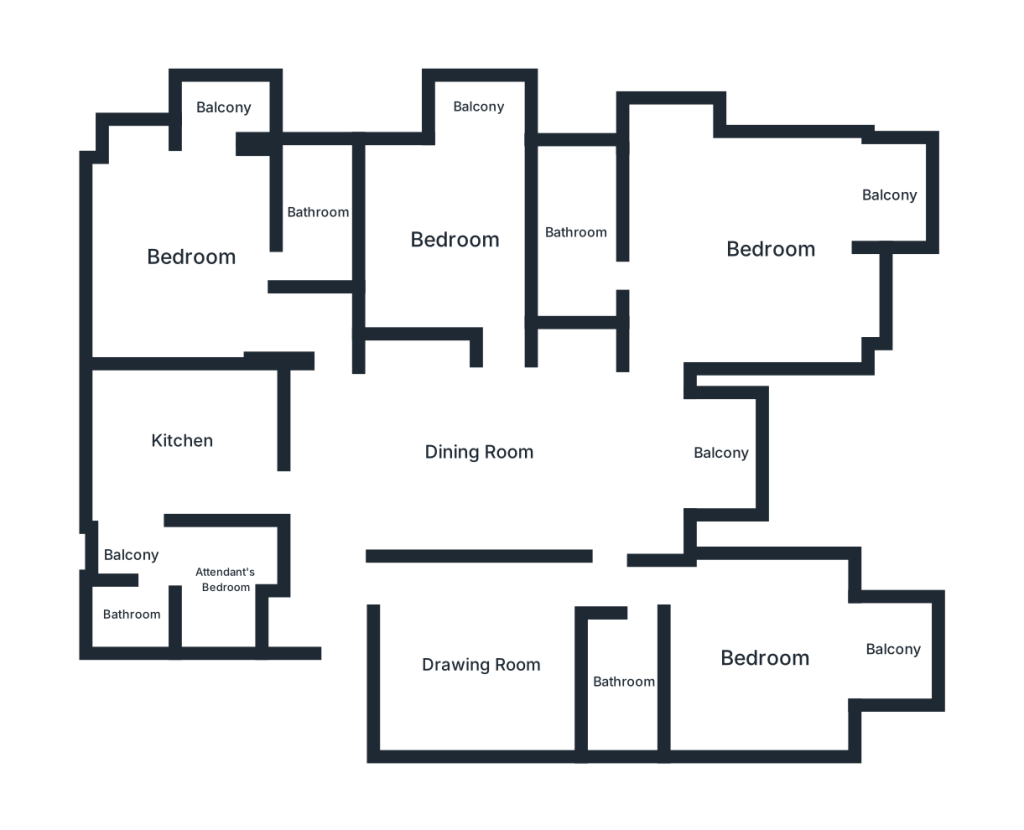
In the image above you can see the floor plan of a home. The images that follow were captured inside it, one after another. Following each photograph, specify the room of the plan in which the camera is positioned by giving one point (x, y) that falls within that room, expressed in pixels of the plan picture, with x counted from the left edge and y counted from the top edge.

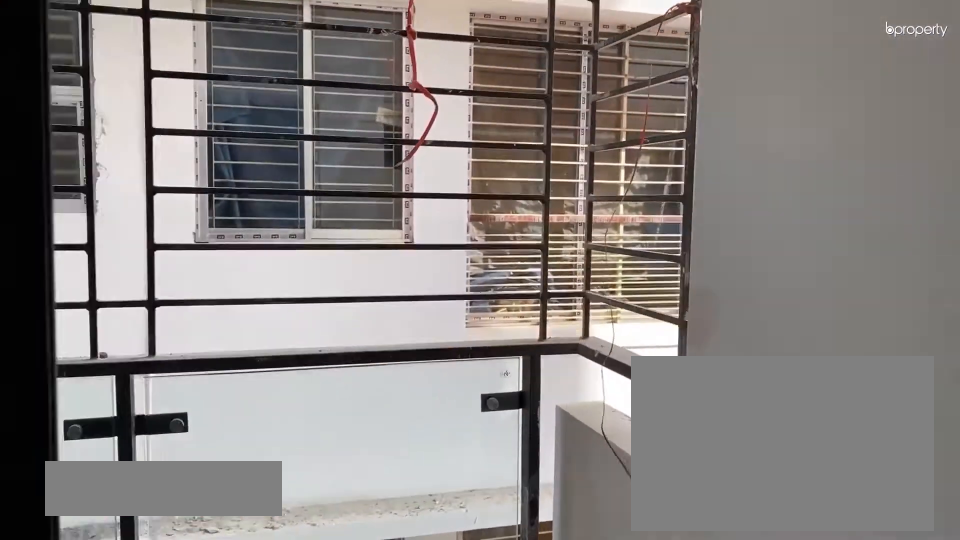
(479, 106)
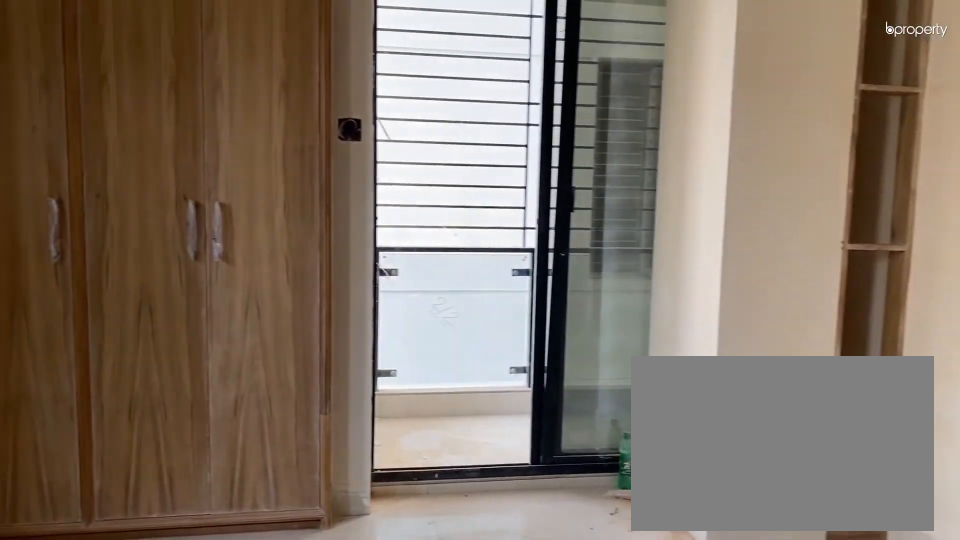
(189, 257)
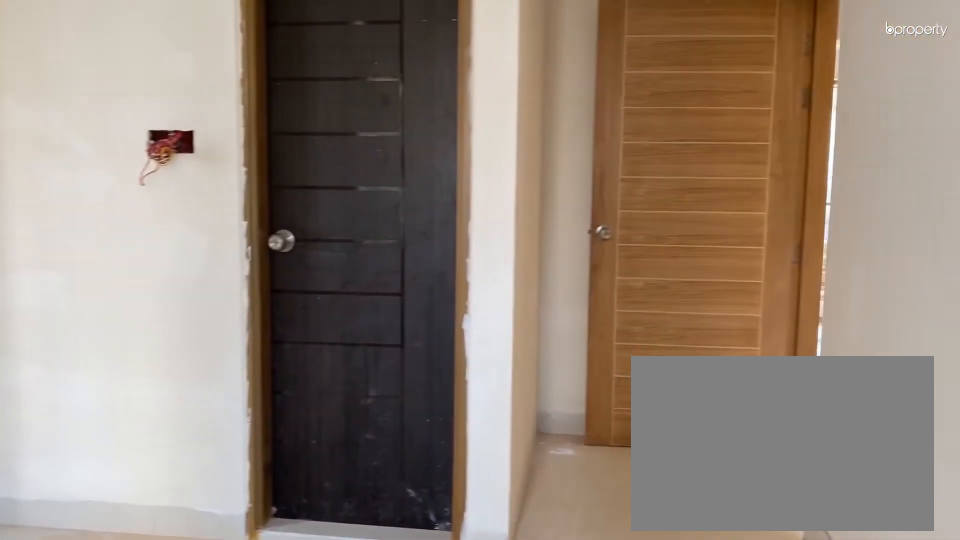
(189, 257)
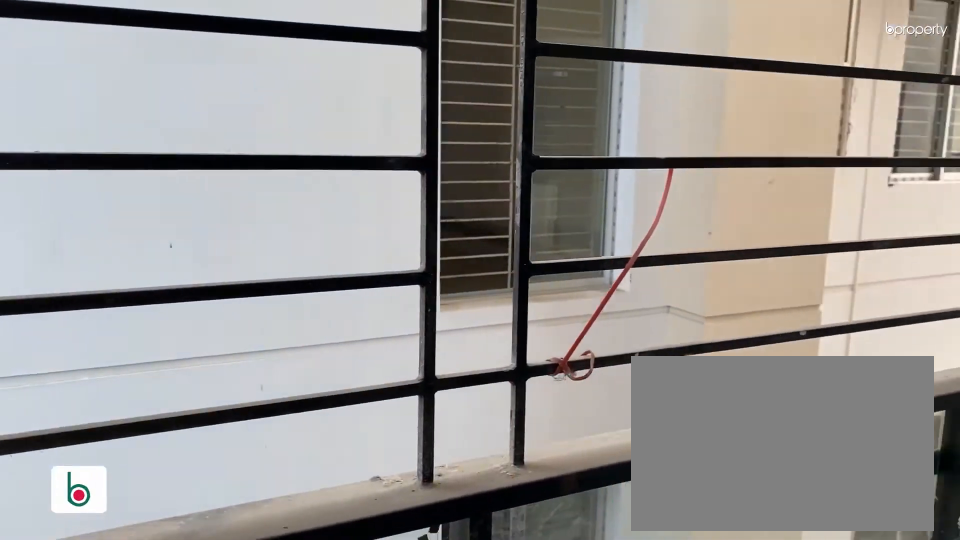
(226, 107)
